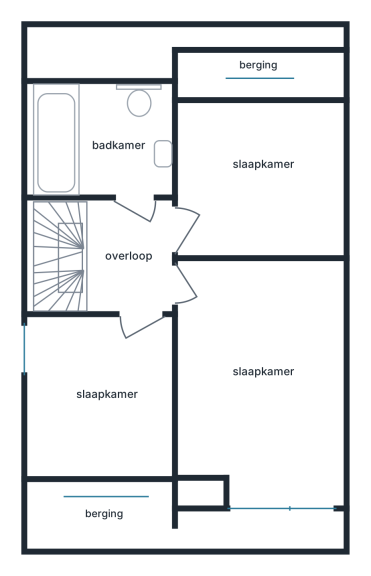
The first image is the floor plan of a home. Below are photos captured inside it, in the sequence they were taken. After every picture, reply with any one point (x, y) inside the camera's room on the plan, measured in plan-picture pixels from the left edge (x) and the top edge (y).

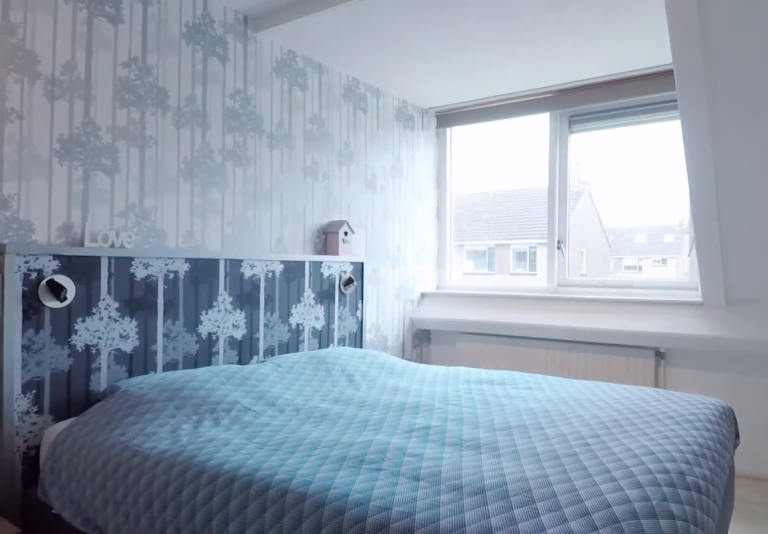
(259, 380)
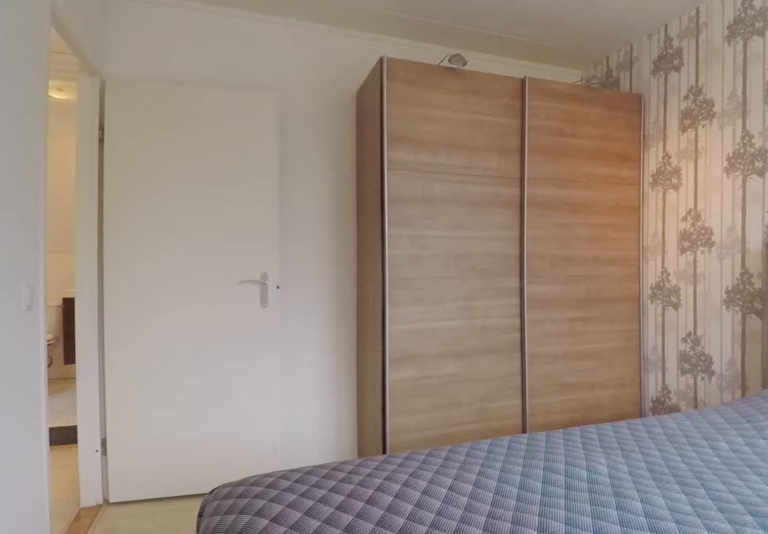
(259, 380)
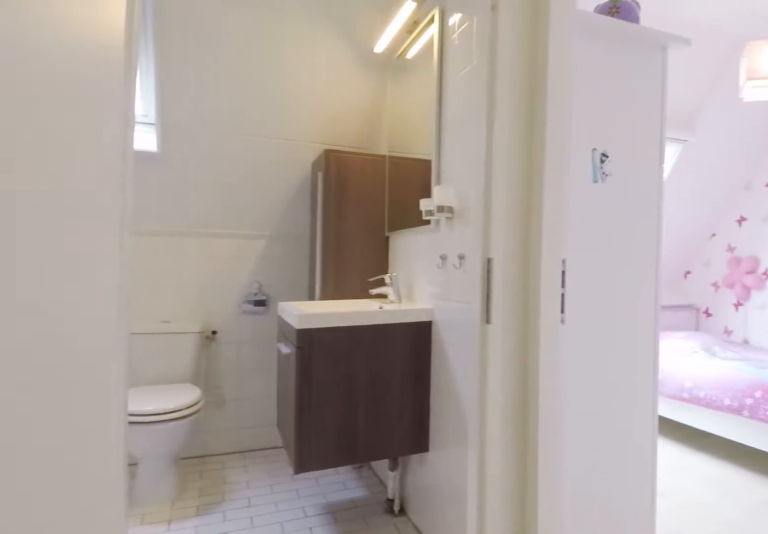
(129, 256)
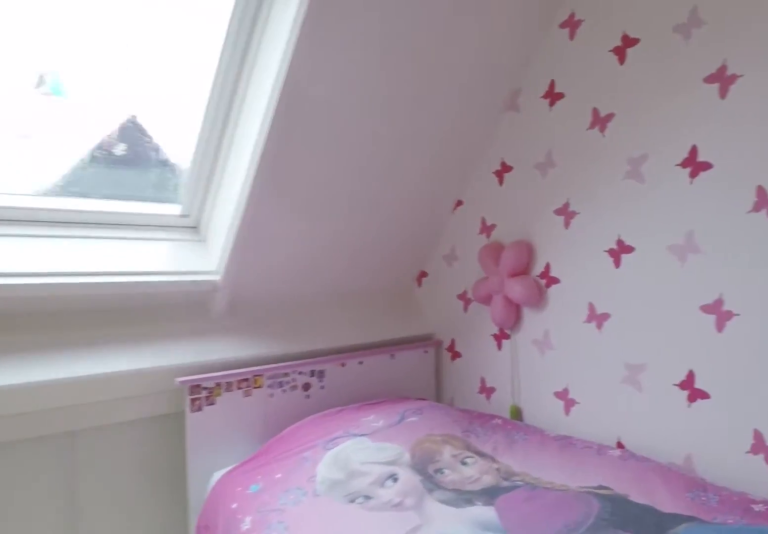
(258, 176)
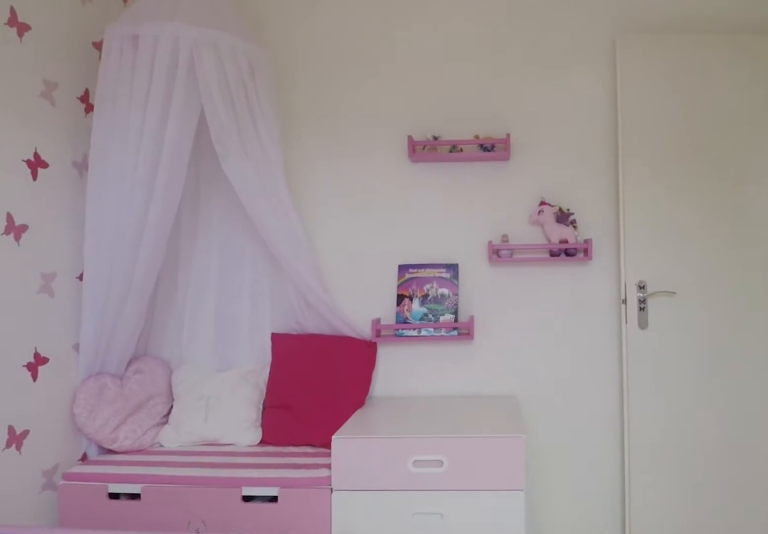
(258, 176)
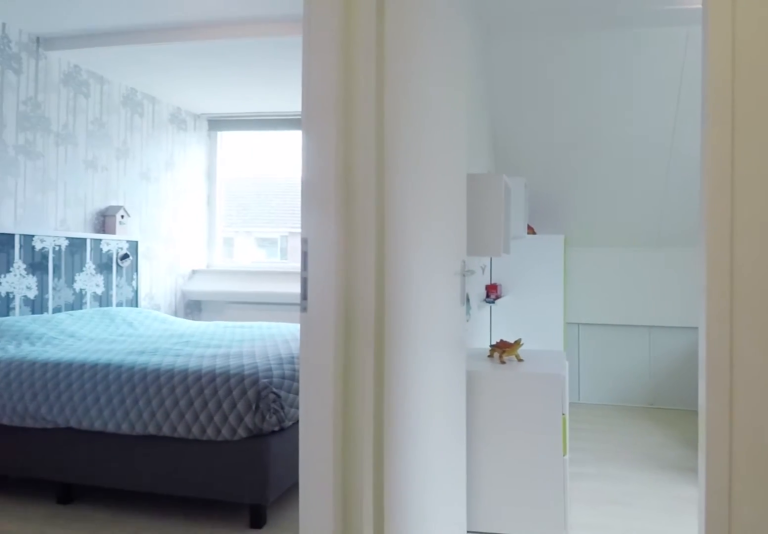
(129, 256)
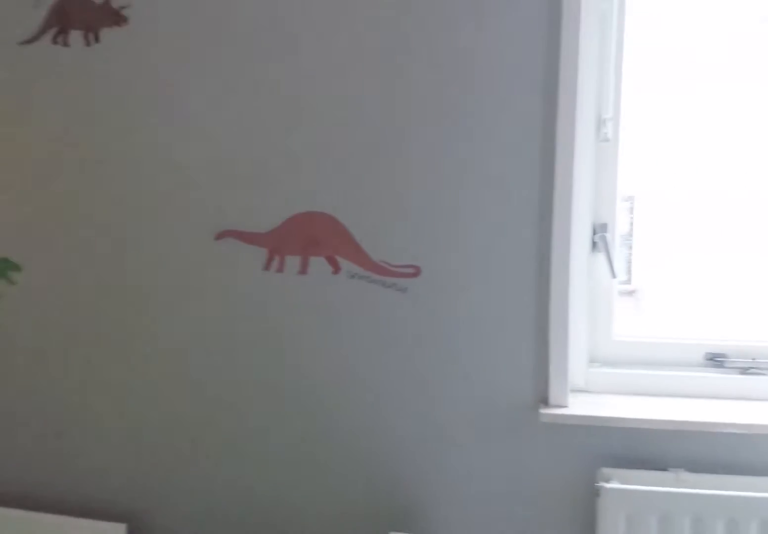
(103, 398)
